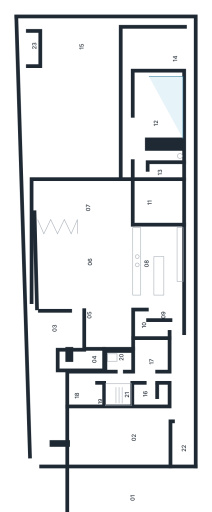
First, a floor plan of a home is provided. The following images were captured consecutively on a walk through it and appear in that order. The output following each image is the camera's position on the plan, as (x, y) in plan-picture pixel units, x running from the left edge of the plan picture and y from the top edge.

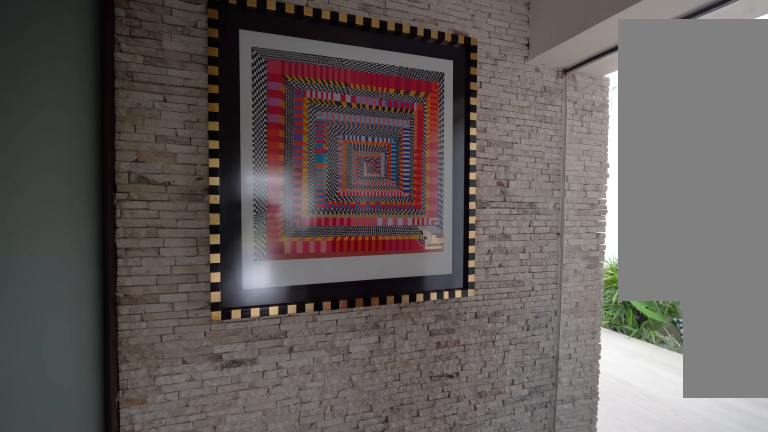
(78, 356)
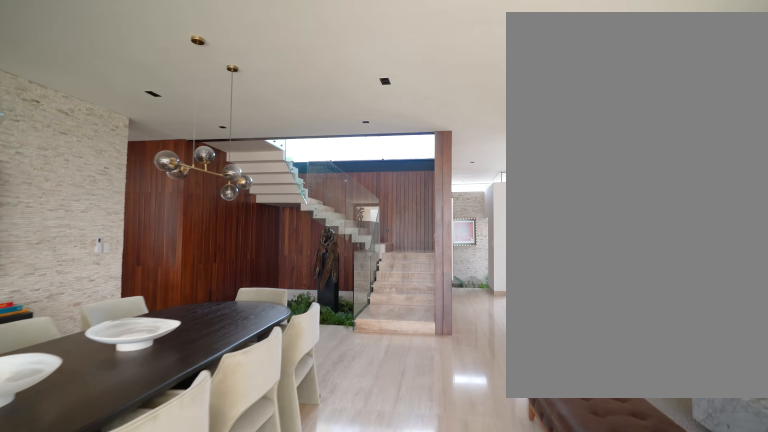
(110, 233)
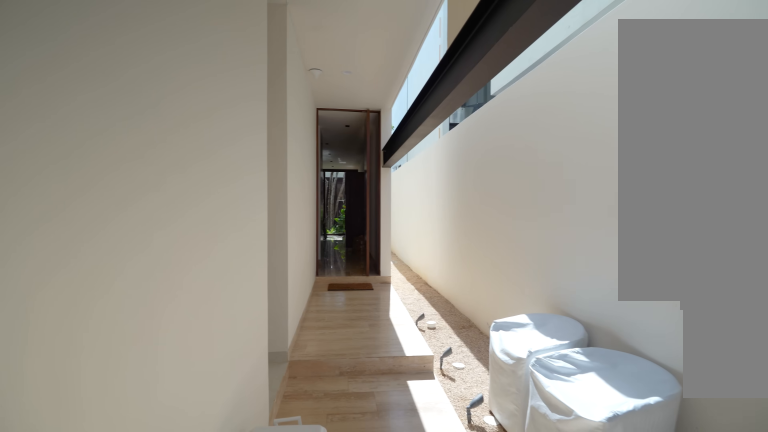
(177, 414)
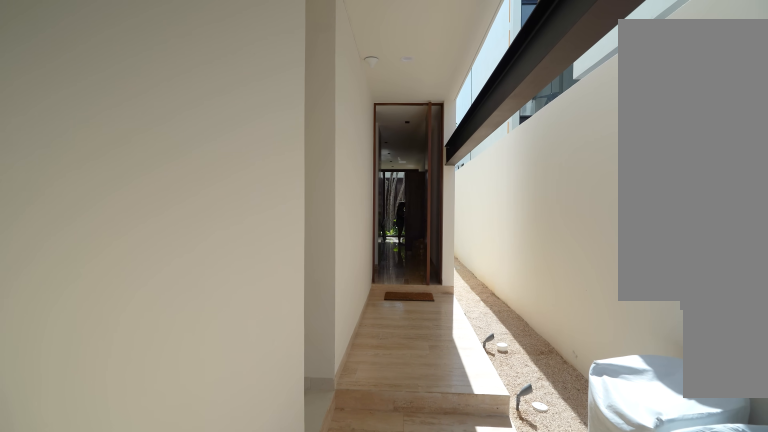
(177, 415)
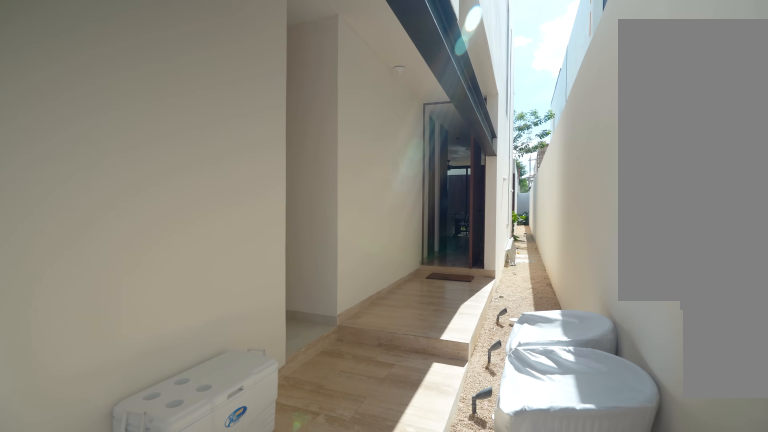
(185, 398)
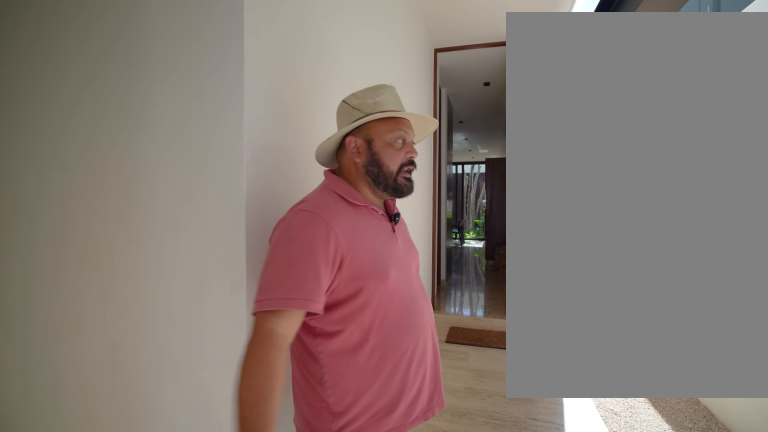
(176, 375)
